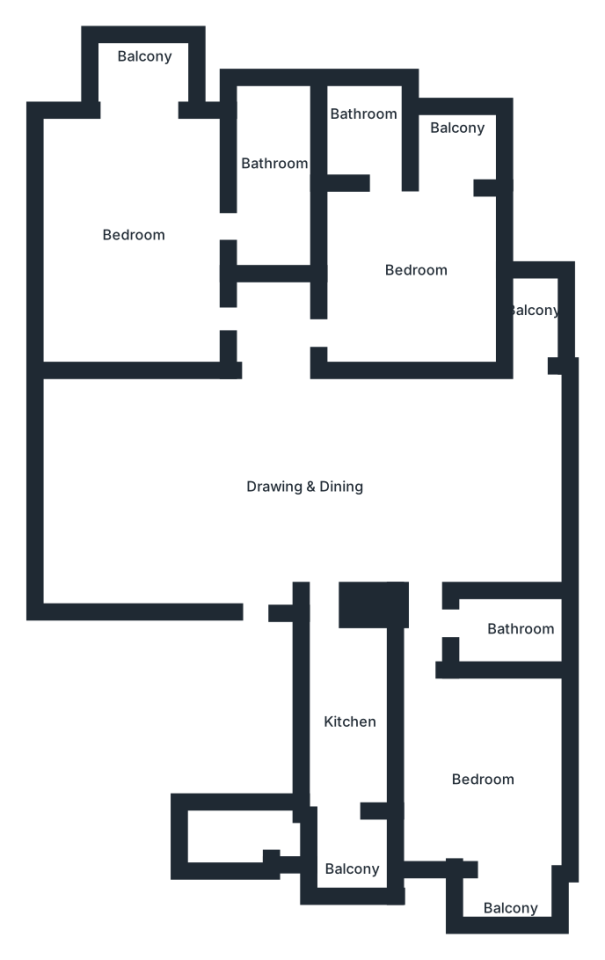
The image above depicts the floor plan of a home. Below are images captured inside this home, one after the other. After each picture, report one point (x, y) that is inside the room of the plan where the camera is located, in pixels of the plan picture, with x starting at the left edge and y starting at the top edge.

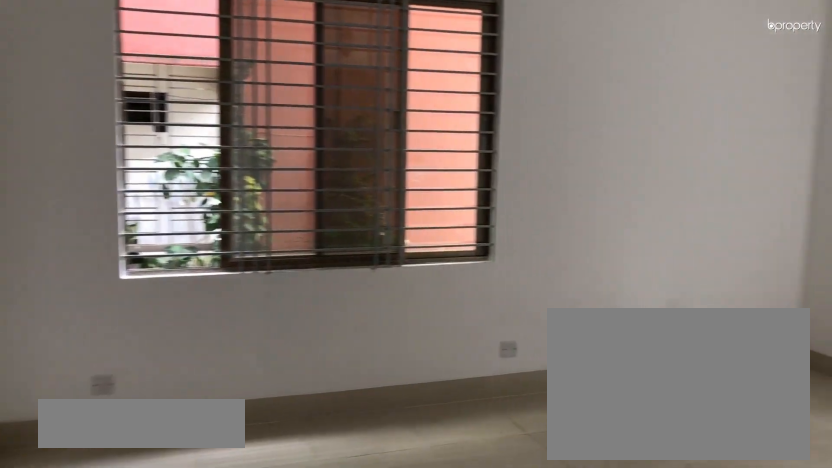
(130, 213)
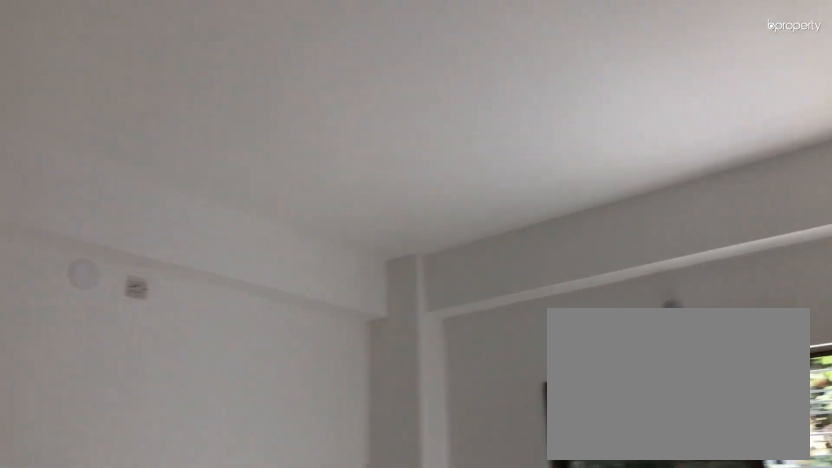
(130, 213)
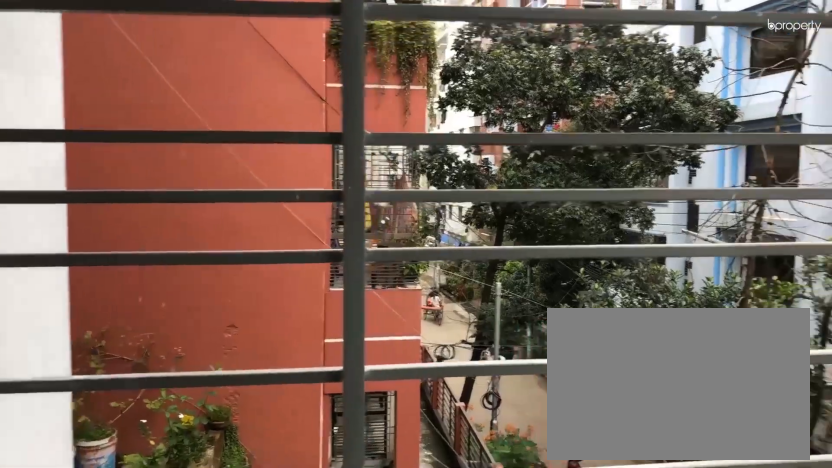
(139, 60)
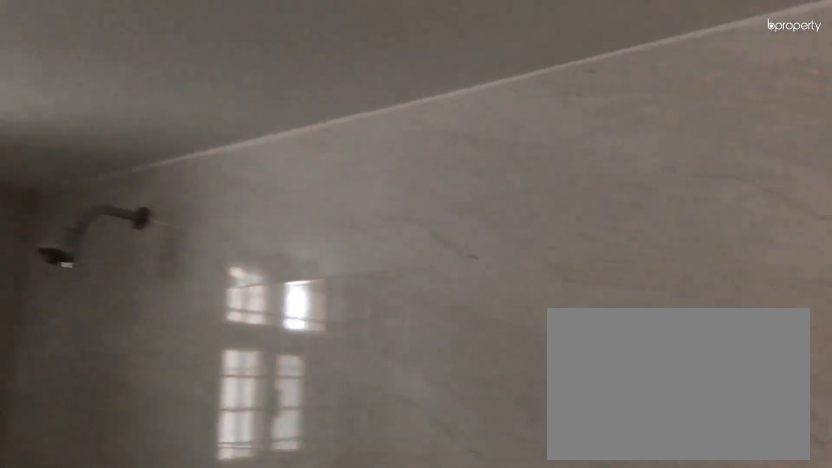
(275, 170)
